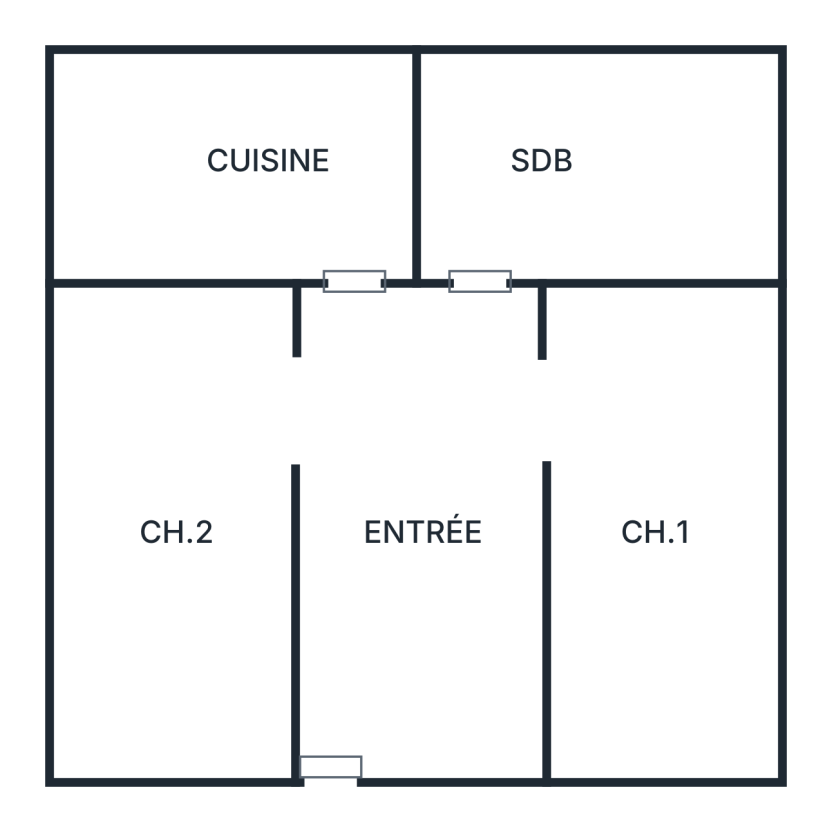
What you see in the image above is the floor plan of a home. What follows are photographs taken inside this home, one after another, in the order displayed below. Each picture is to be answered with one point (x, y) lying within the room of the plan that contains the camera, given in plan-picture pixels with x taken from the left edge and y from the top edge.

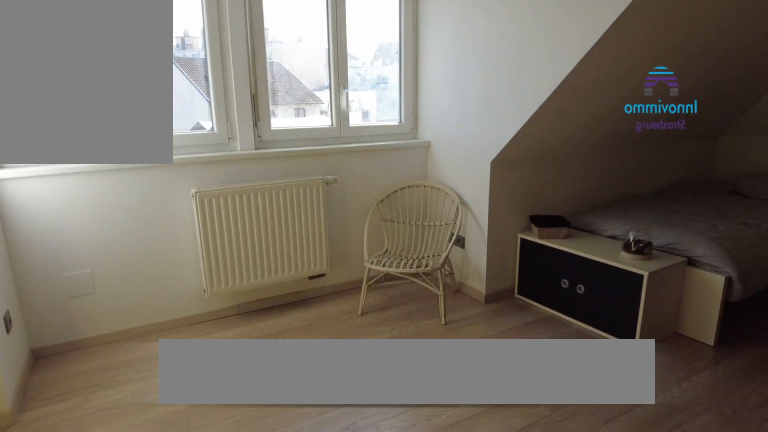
(664, 666)
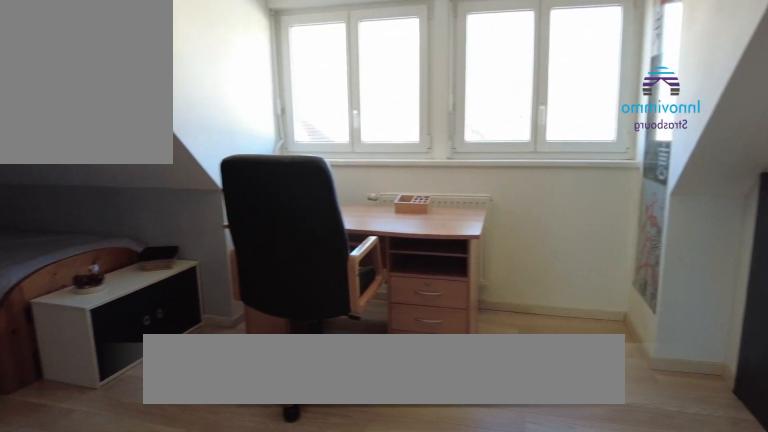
(179, 664)
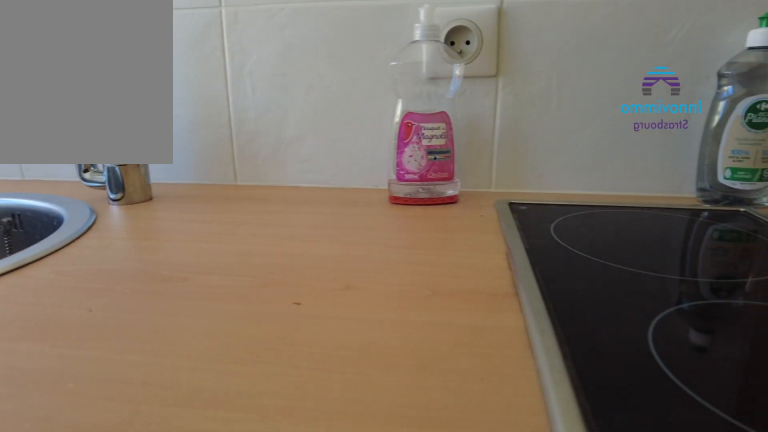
(278, 230)
